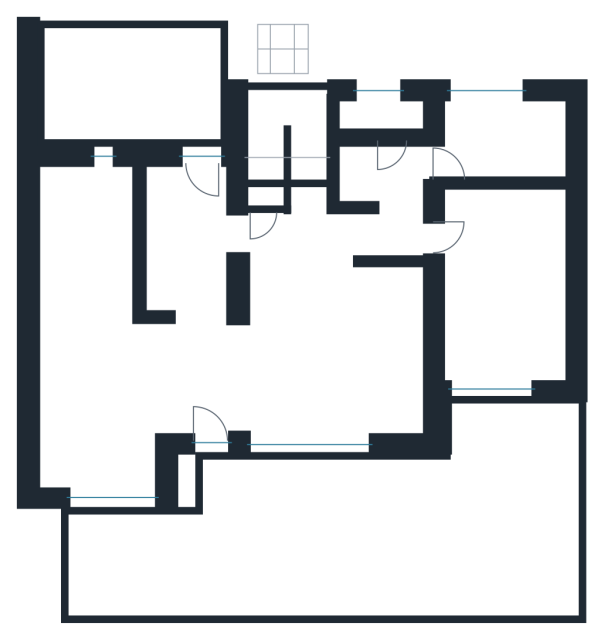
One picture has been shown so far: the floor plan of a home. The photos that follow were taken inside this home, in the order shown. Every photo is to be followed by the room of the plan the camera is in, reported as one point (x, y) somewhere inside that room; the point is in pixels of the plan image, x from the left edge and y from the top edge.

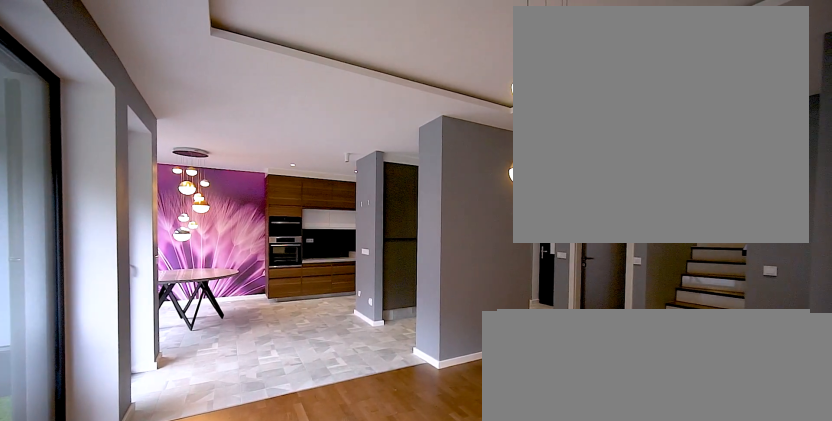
(330, 356)
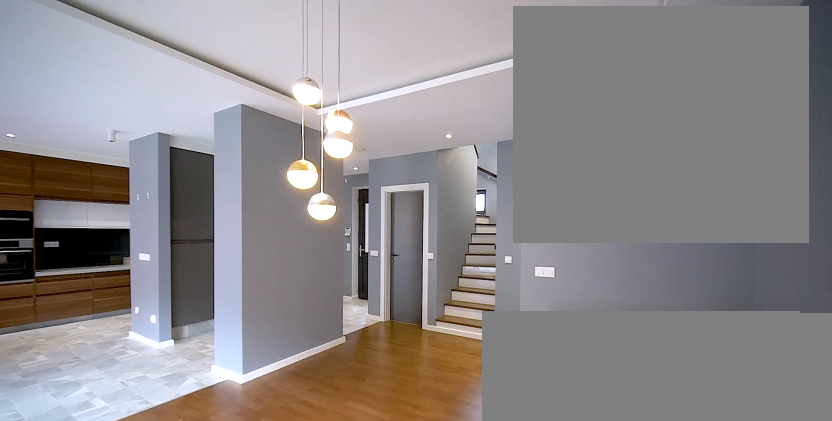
(330, 356)
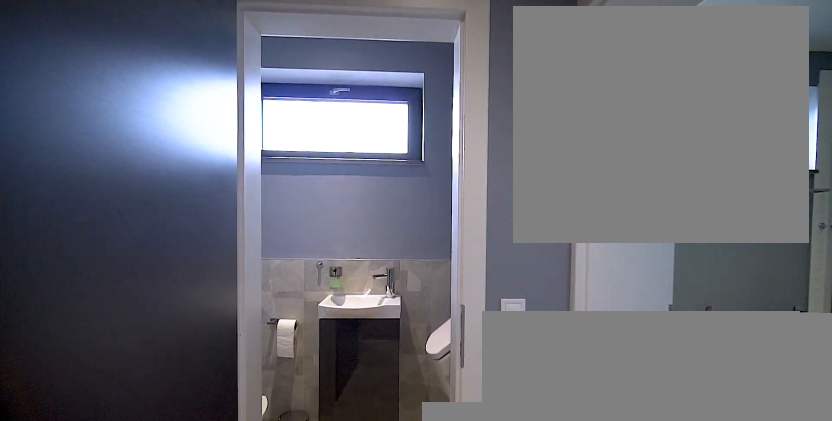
(382, 206)
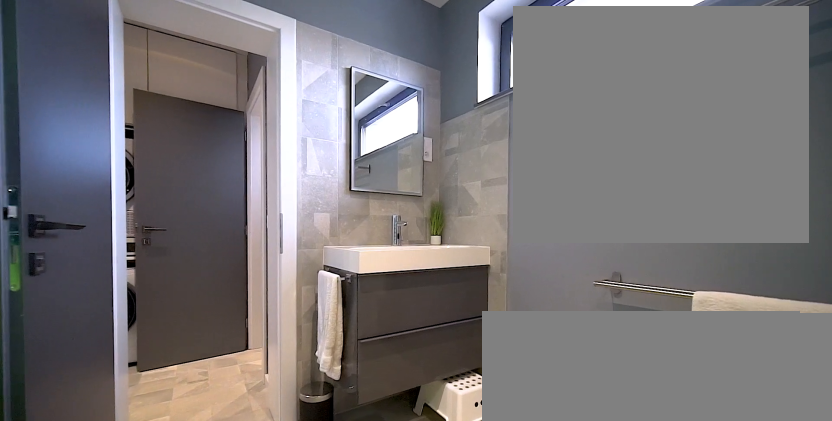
(503, 139)
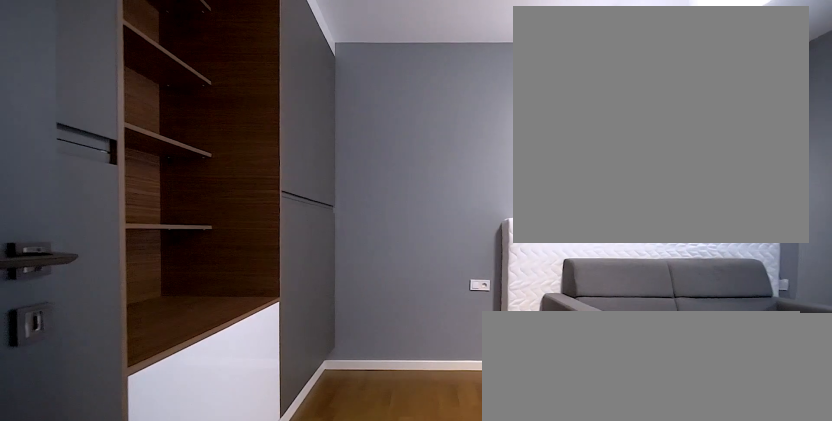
(508, 300)
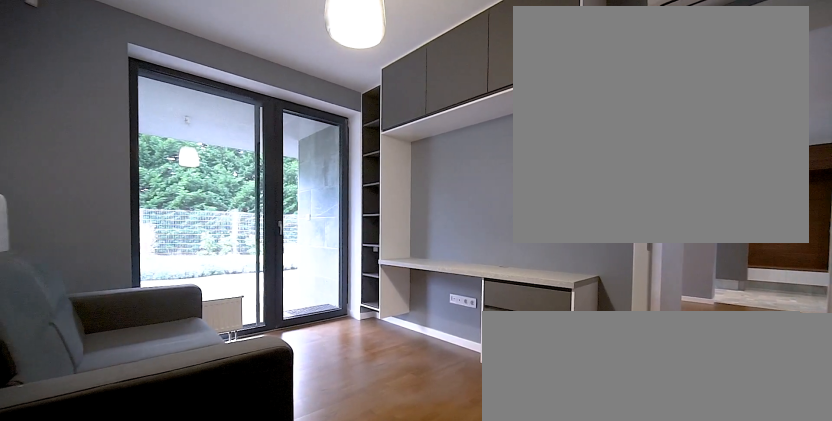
(508, 301)
